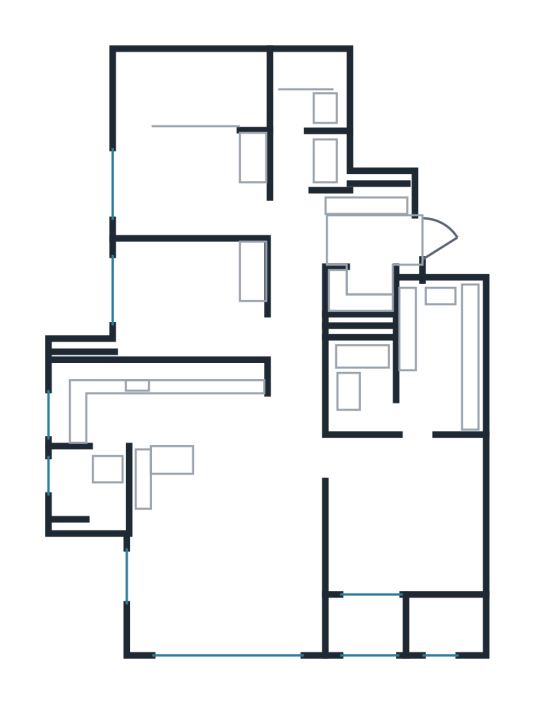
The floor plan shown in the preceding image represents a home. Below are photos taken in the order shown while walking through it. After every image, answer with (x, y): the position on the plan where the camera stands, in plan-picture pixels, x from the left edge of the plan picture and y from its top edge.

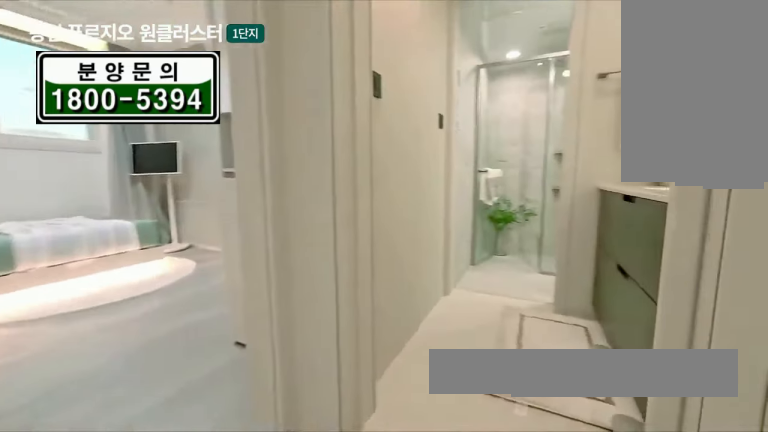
(305, 155)
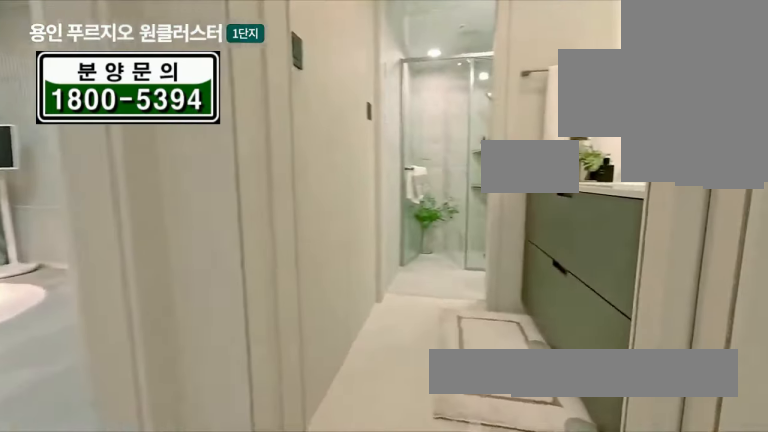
(311, 139)
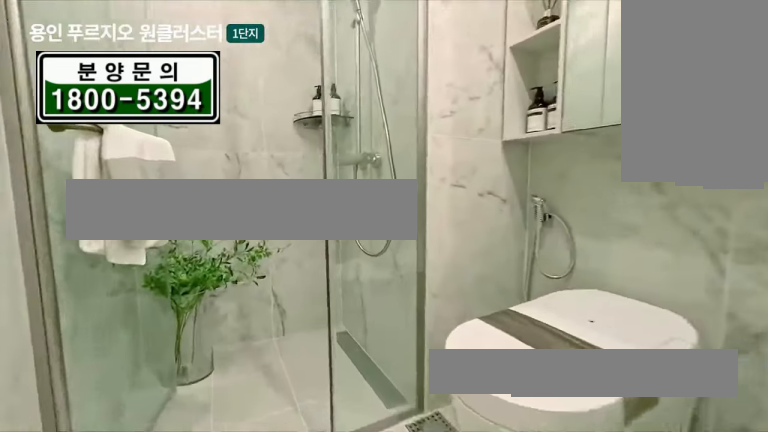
(316, 139)
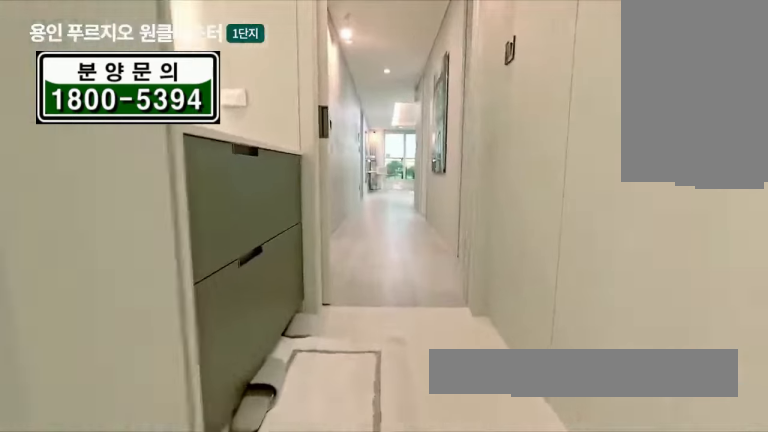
(305, 149)
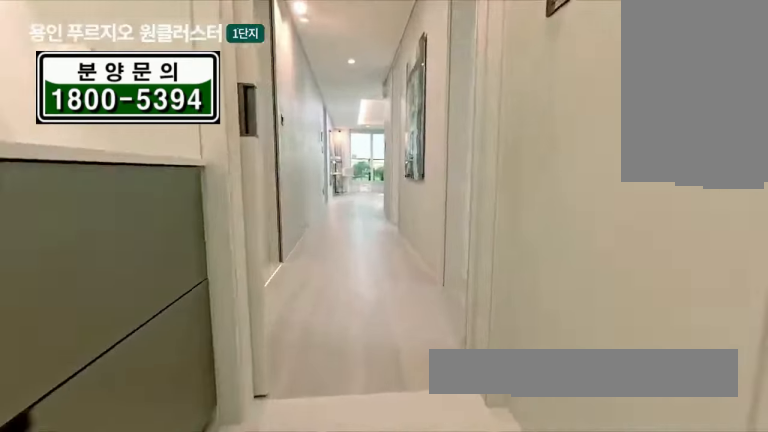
(311, 139)
